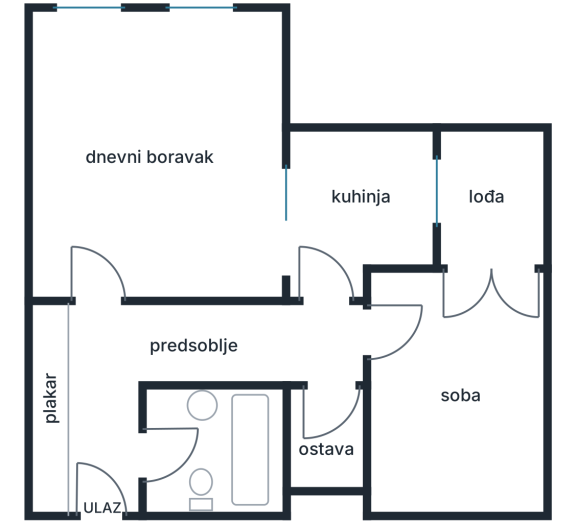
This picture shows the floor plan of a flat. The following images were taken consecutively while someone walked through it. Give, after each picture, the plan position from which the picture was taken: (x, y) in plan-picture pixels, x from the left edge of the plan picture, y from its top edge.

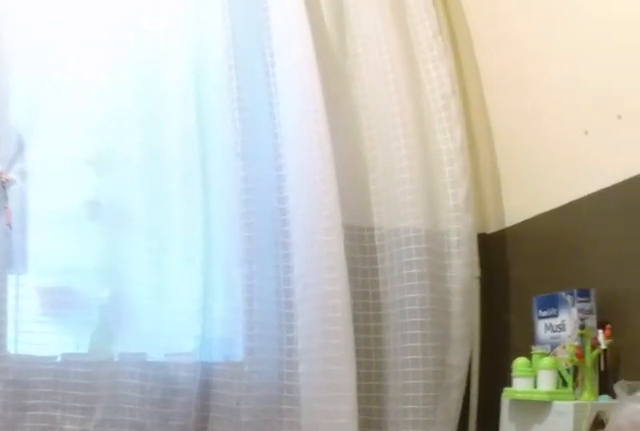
(300, 224)
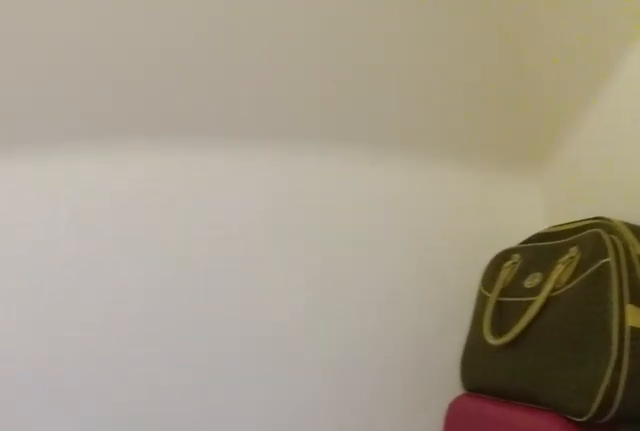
(395, 428)
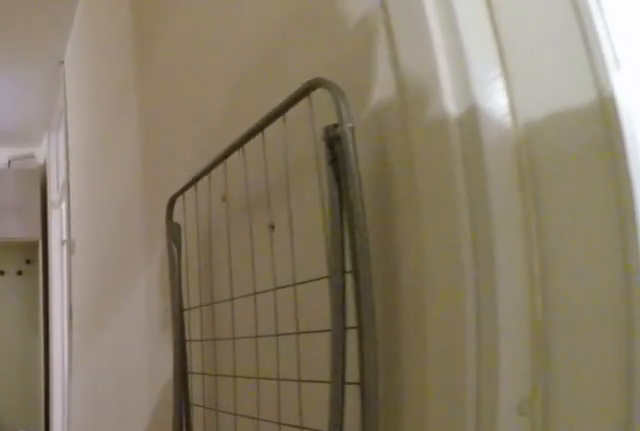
(328, 350)
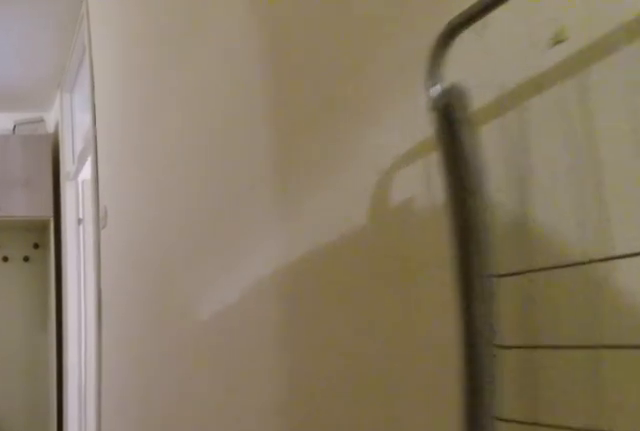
(281, 349)
